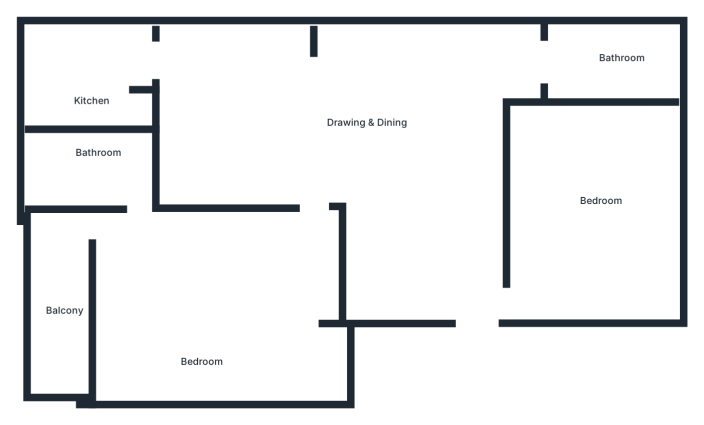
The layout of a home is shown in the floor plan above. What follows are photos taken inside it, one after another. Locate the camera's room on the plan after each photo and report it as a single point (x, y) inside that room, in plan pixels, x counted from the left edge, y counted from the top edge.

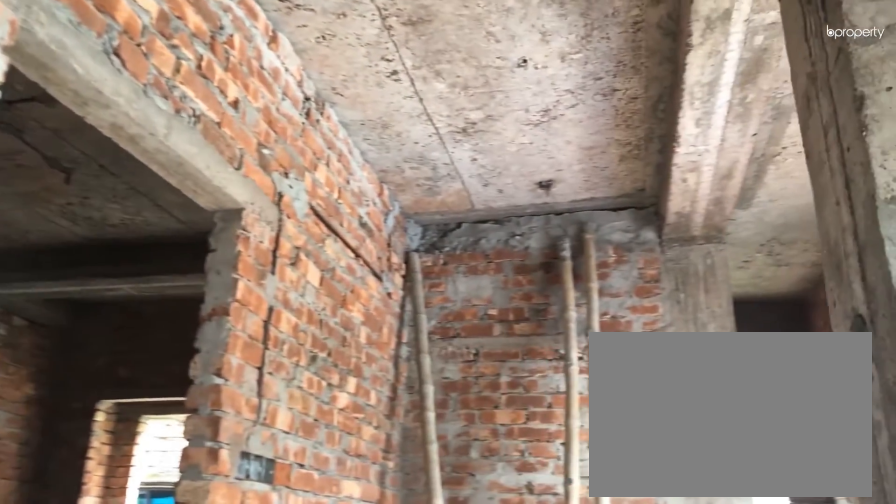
(368, 138)
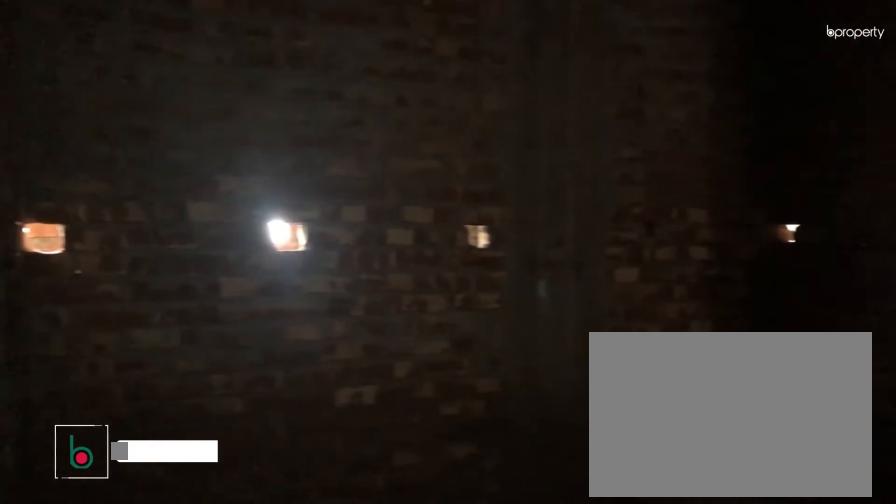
(597, 198)
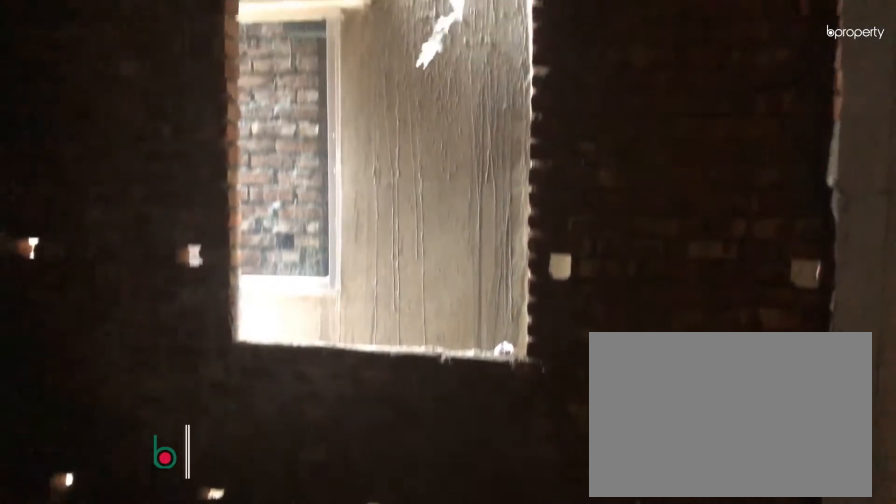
(597, 198)
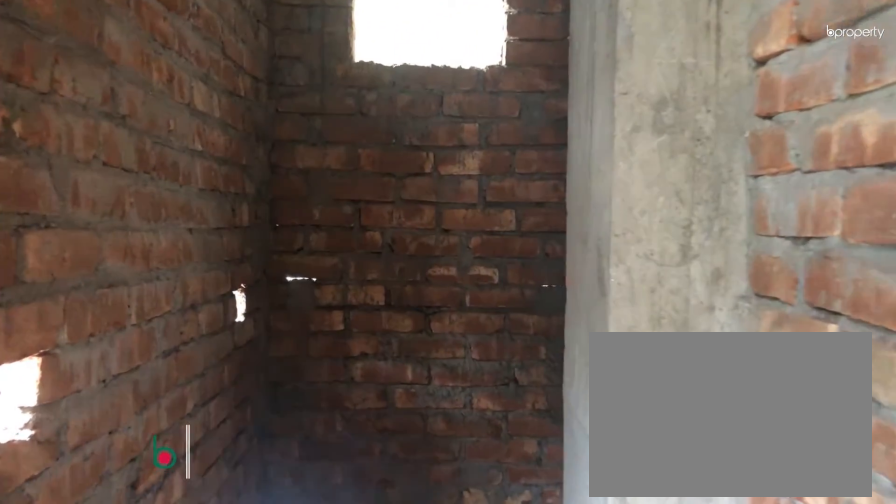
(613, 69)
